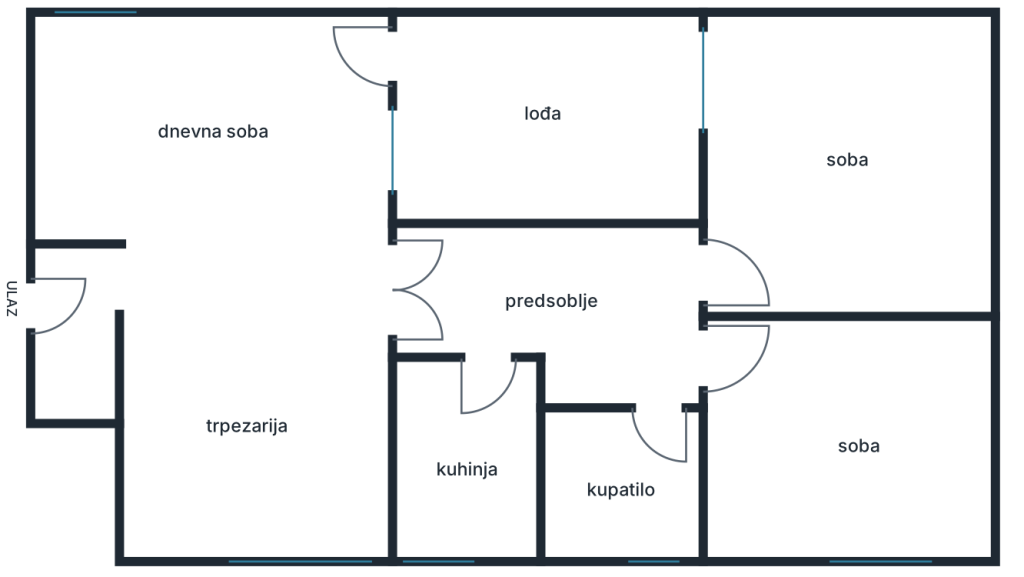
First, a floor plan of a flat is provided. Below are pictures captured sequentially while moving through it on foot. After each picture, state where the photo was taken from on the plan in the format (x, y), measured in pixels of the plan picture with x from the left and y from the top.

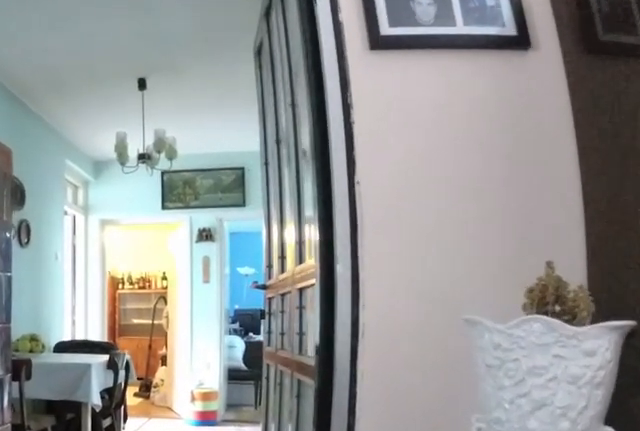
(230, 283)
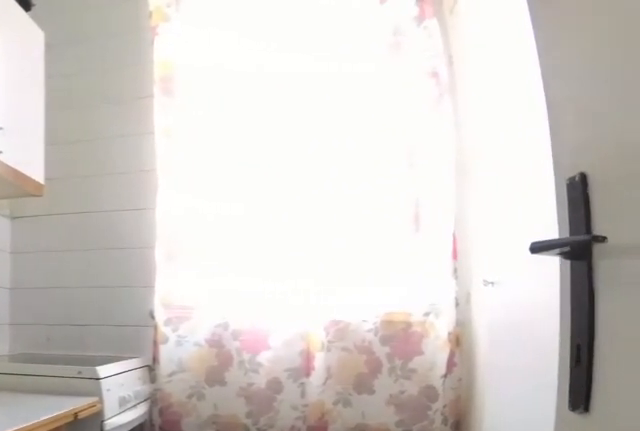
(467, 334)
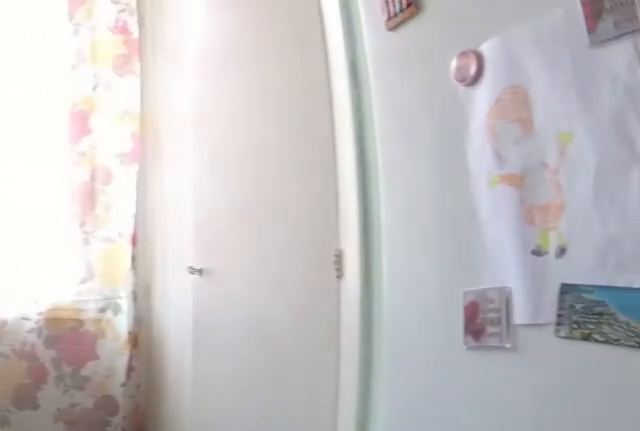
(468, 410)
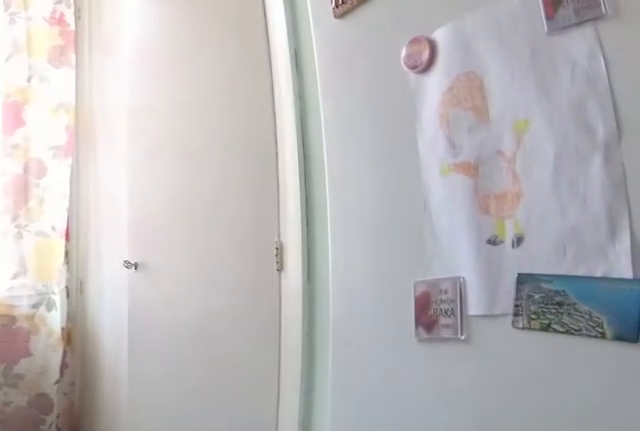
(467, 421)
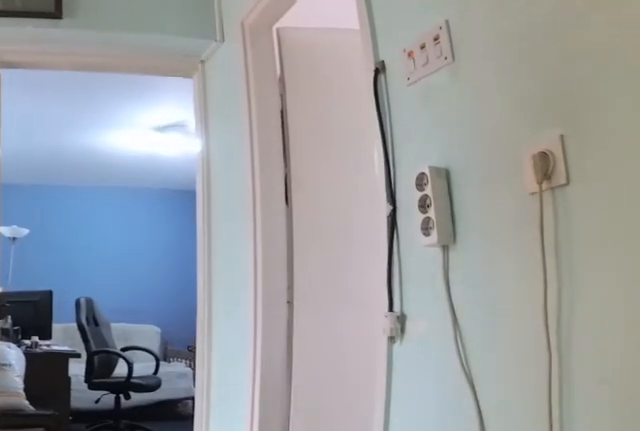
(507, 311)
